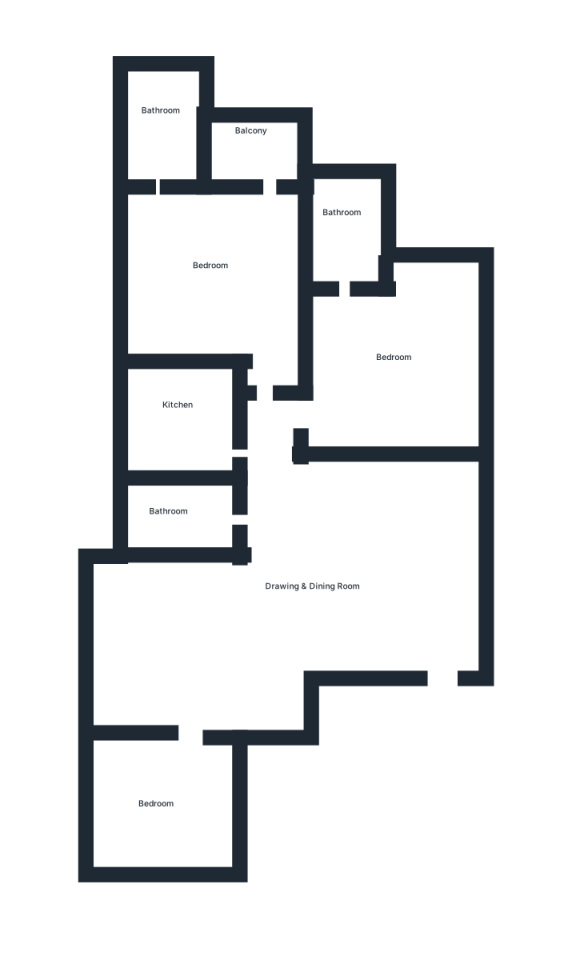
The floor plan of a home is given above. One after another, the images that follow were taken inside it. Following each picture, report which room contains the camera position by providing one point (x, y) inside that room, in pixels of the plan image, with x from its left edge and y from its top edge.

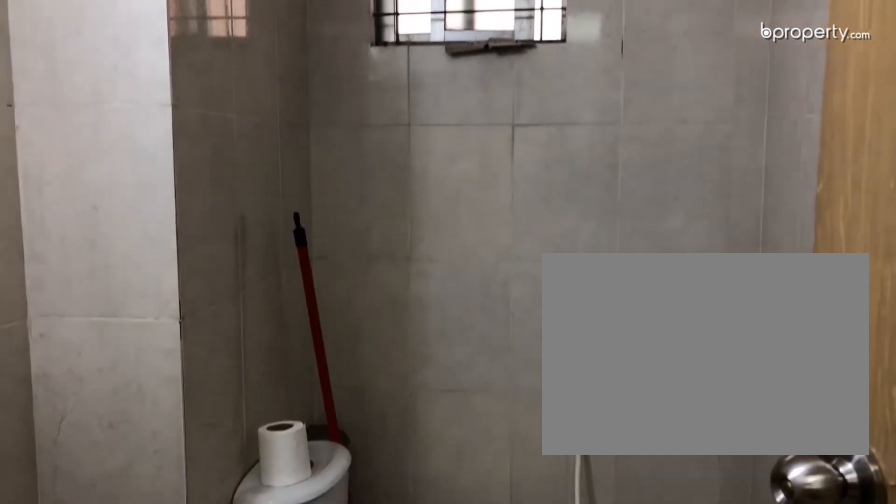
(193, 526)
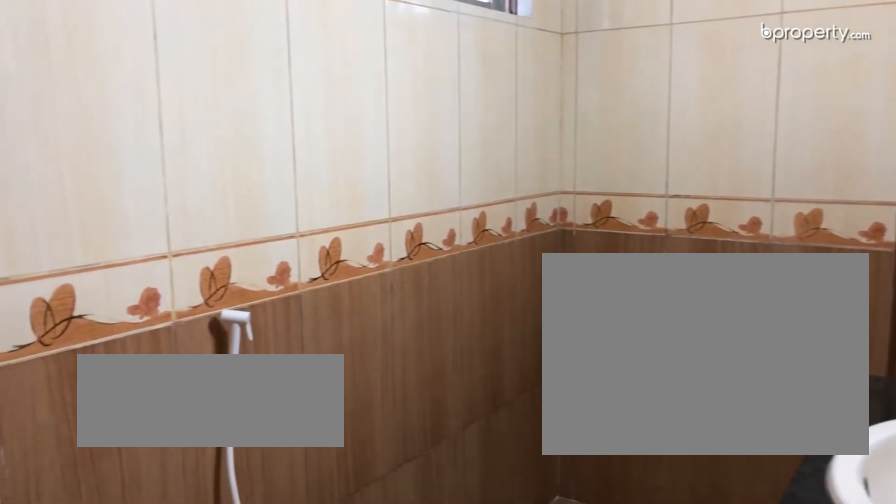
(166, 113)
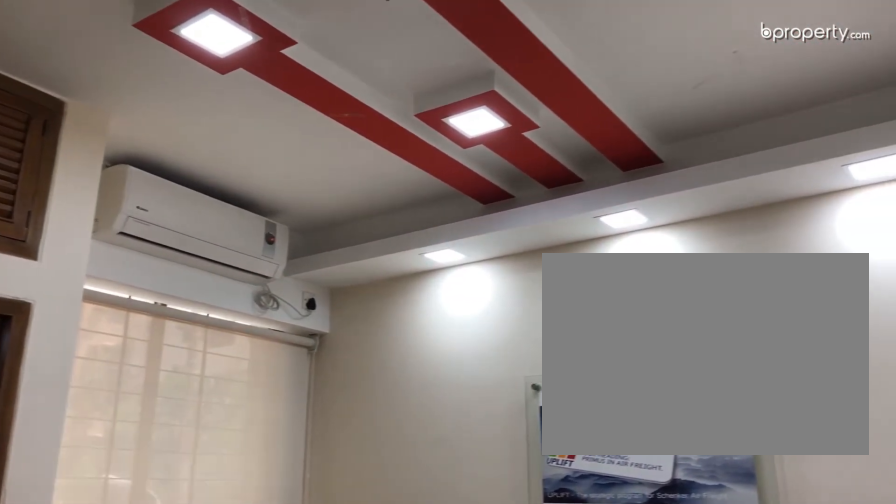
(395, 350)
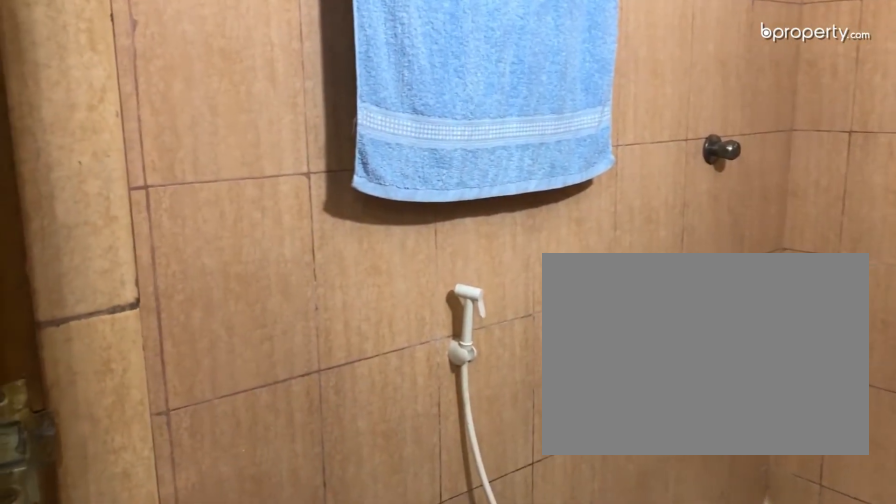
(342, 234)
